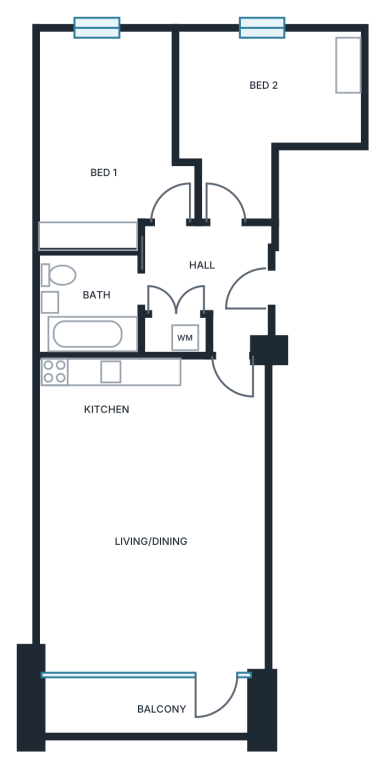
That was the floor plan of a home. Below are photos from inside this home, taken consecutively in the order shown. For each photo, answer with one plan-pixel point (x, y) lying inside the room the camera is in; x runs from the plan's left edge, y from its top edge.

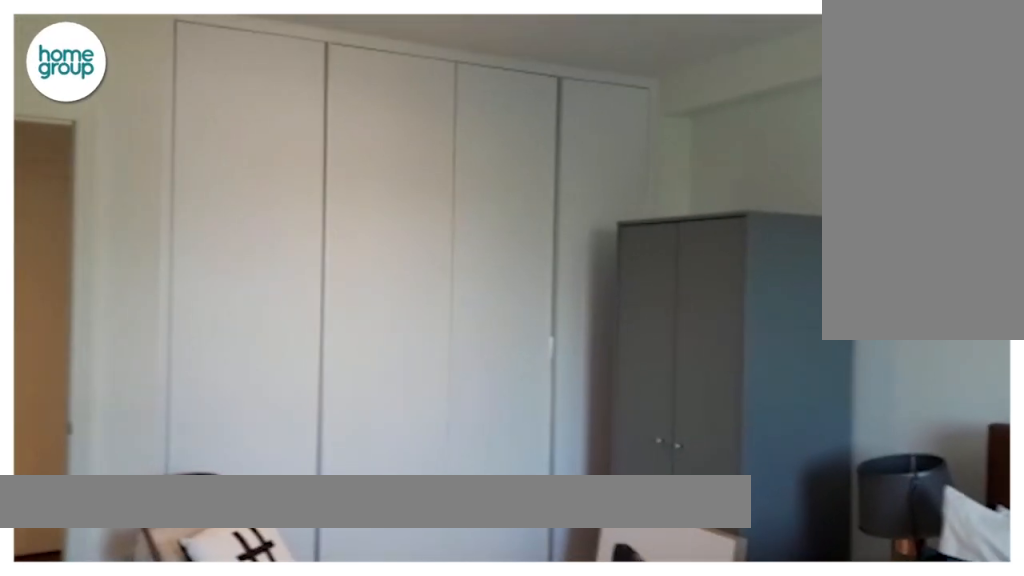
(111, 135)
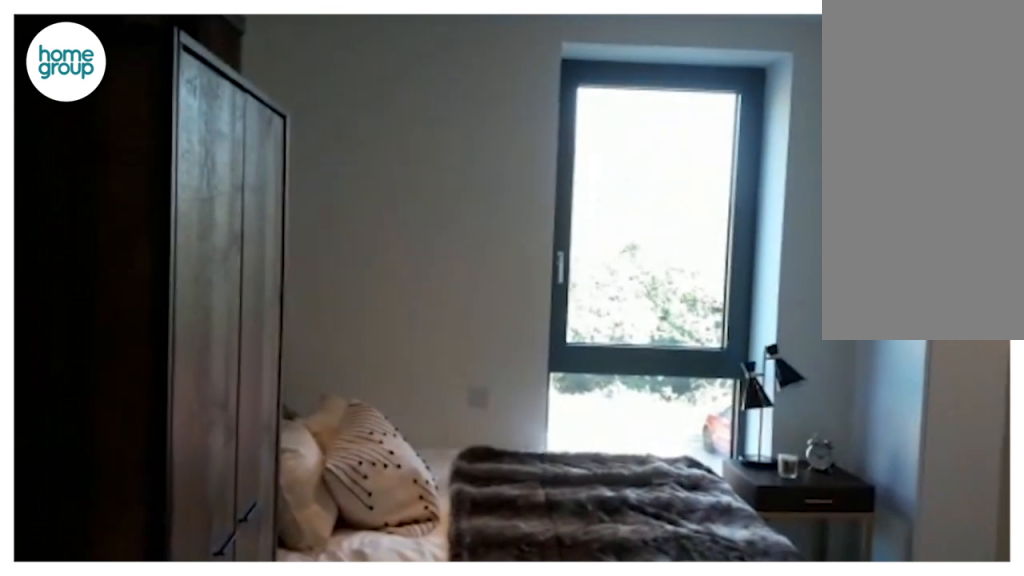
(255, 115)
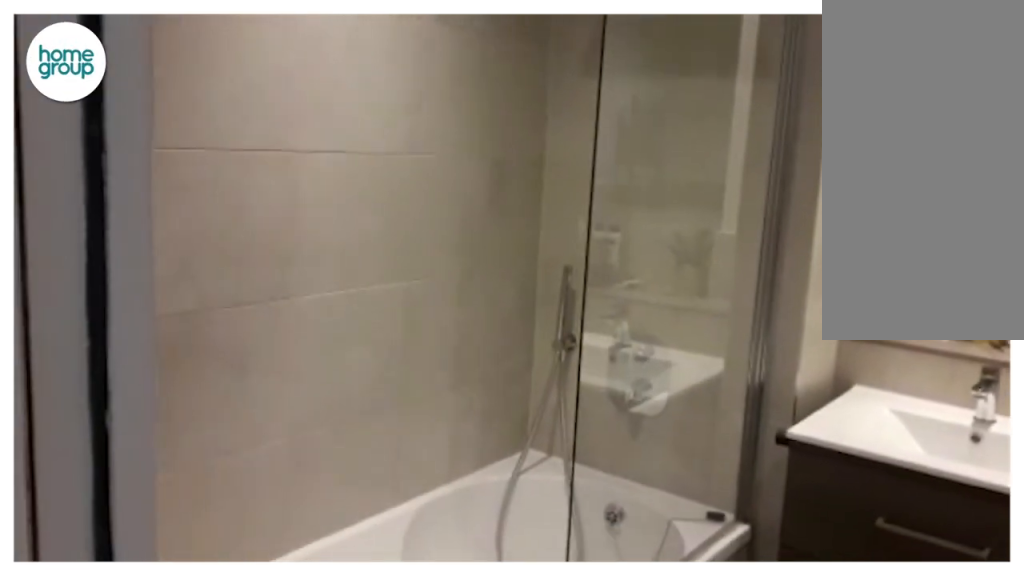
(89, 303)
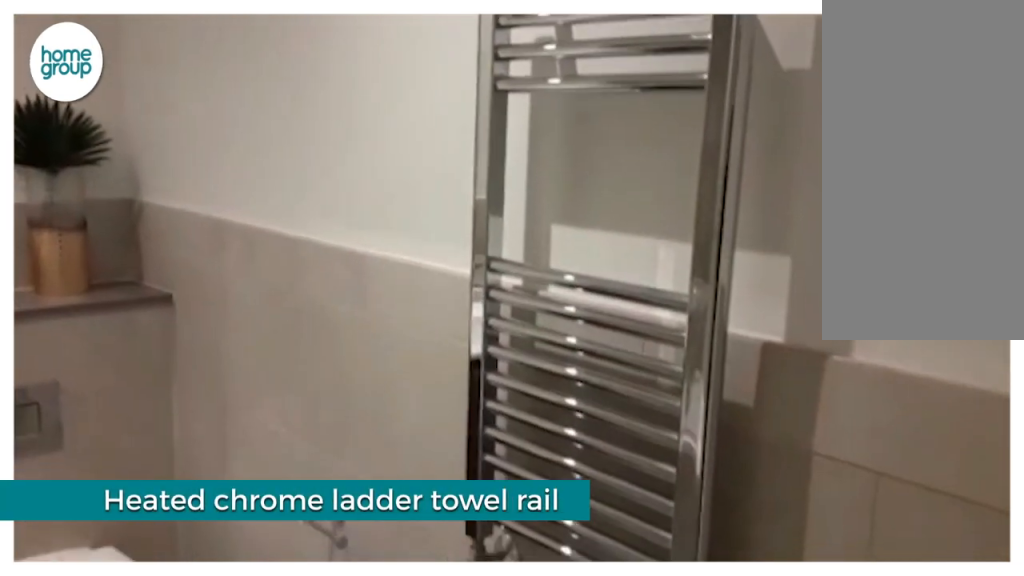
(89, 303)
